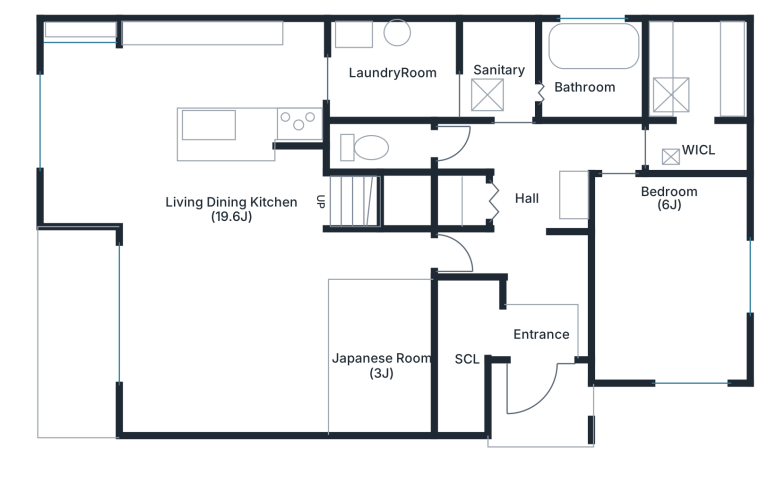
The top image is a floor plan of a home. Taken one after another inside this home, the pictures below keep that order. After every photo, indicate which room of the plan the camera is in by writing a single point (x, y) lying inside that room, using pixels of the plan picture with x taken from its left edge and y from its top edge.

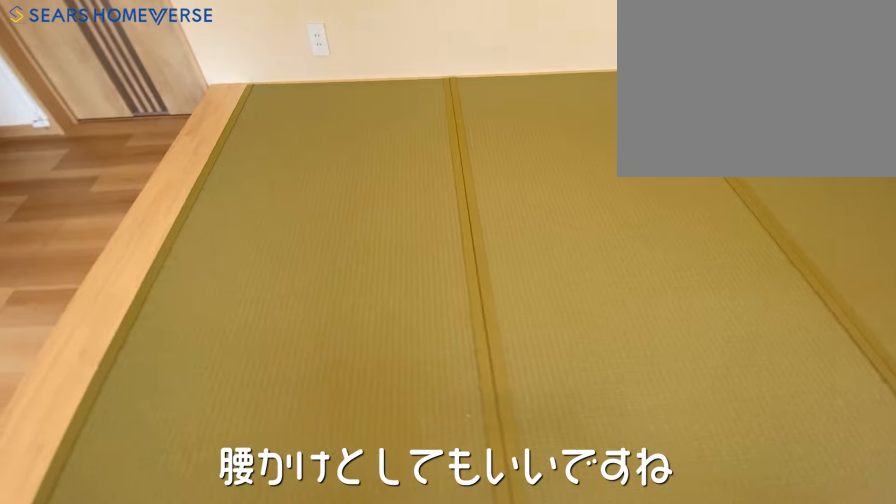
(384, 359)
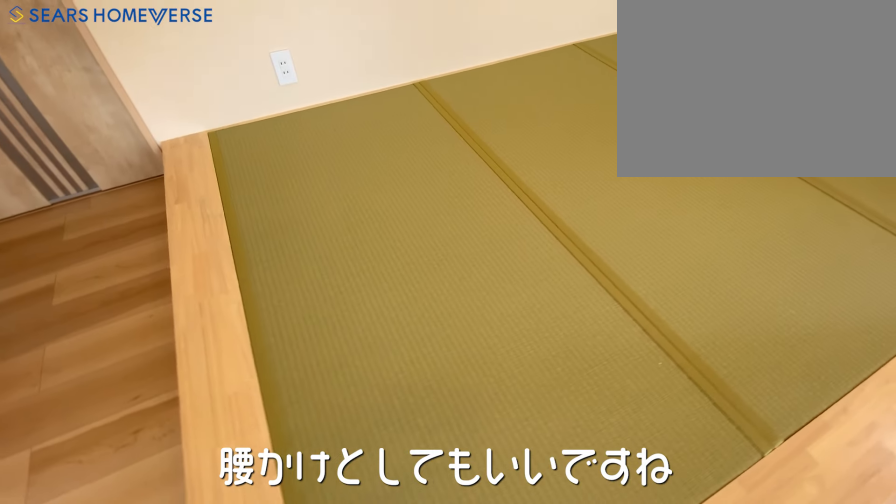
(384, 359)
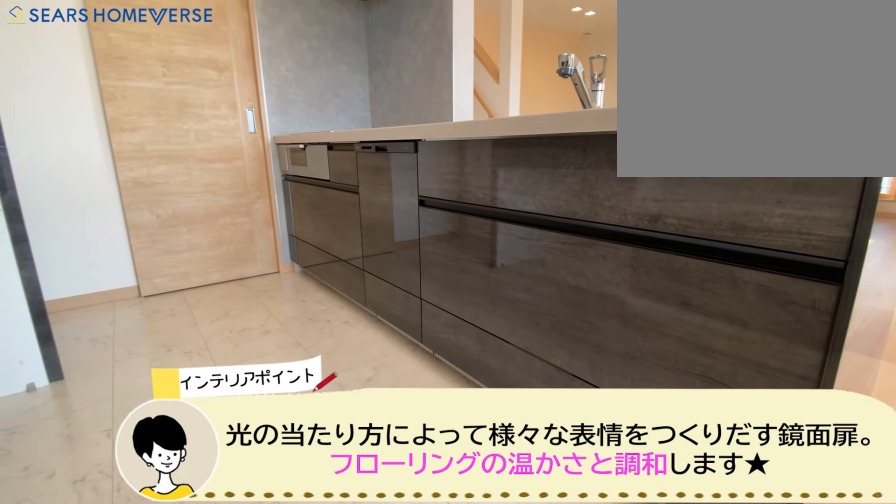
(231, 76)
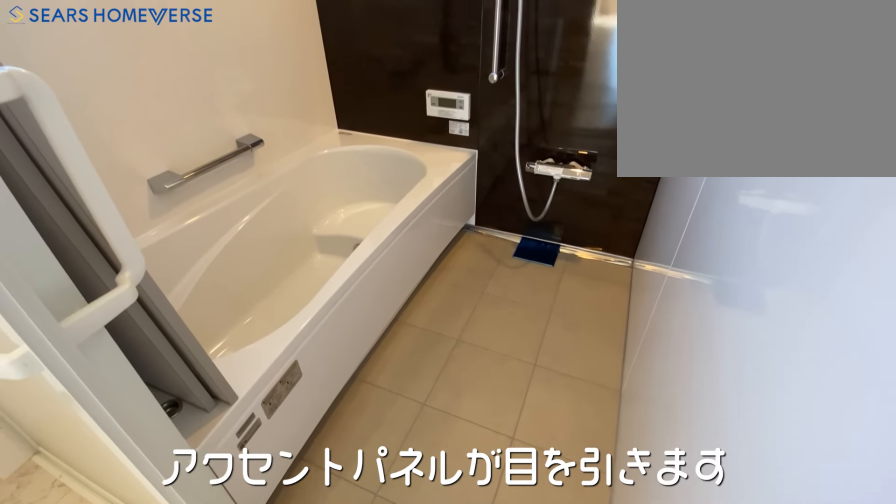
(597, 76)
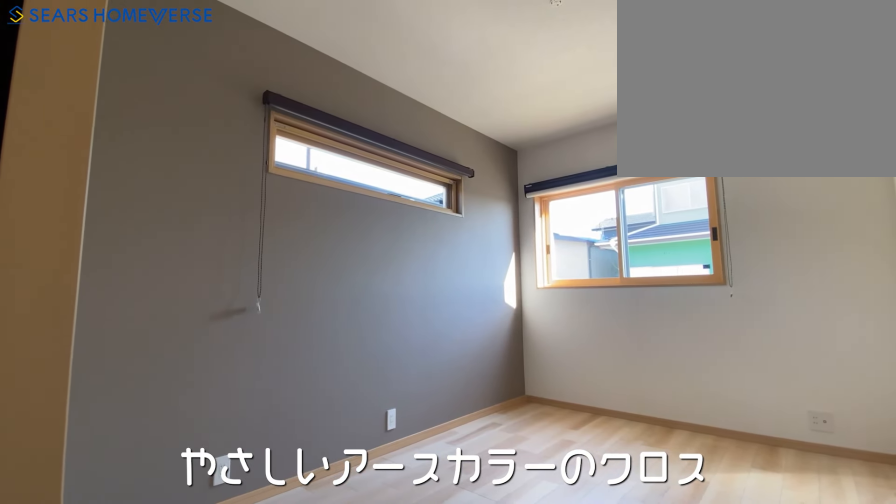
(674, 279)
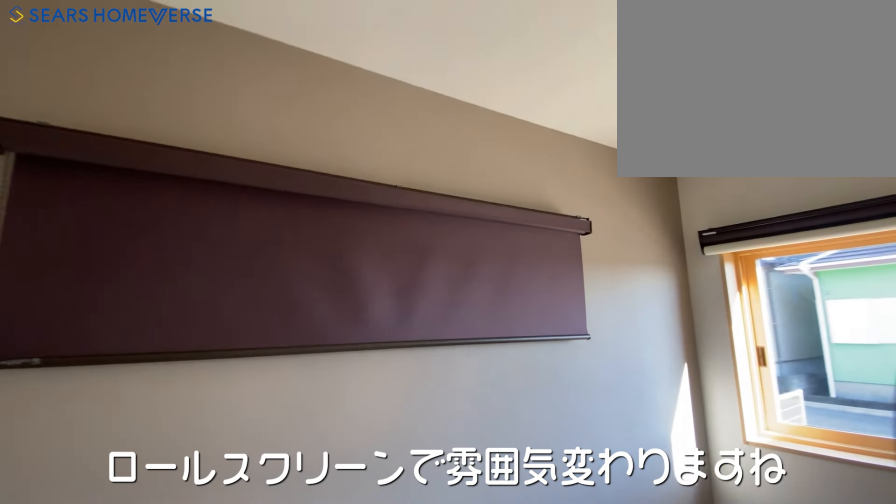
(674, 280)
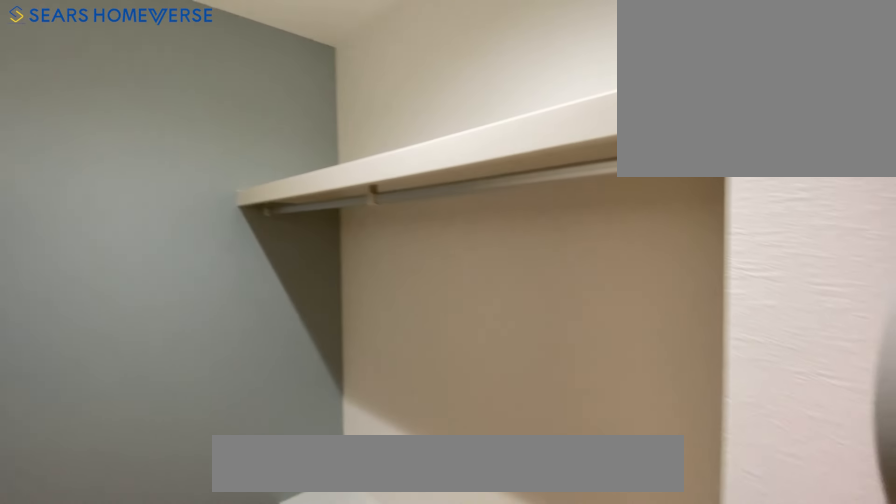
(697, 84)
